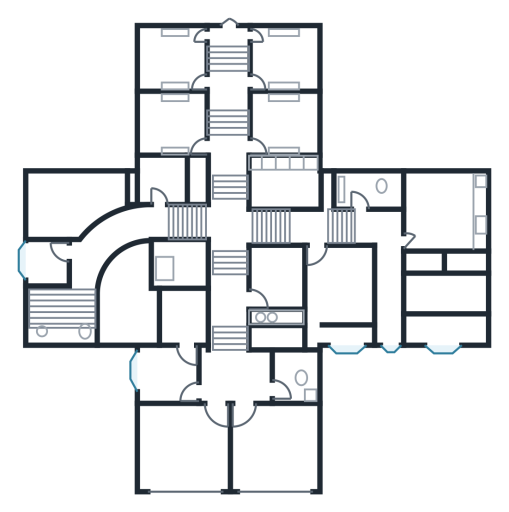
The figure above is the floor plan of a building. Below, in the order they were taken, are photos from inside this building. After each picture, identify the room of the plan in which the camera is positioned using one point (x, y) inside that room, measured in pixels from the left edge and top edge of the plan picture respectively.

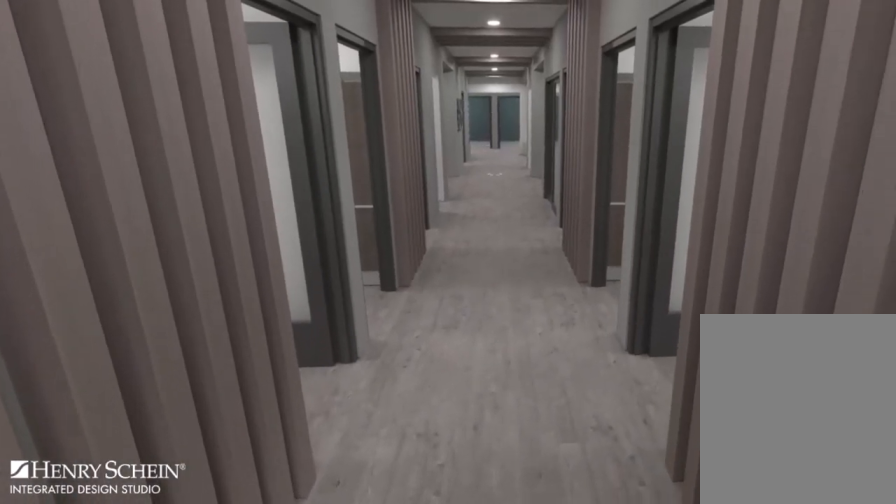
(229, 64)
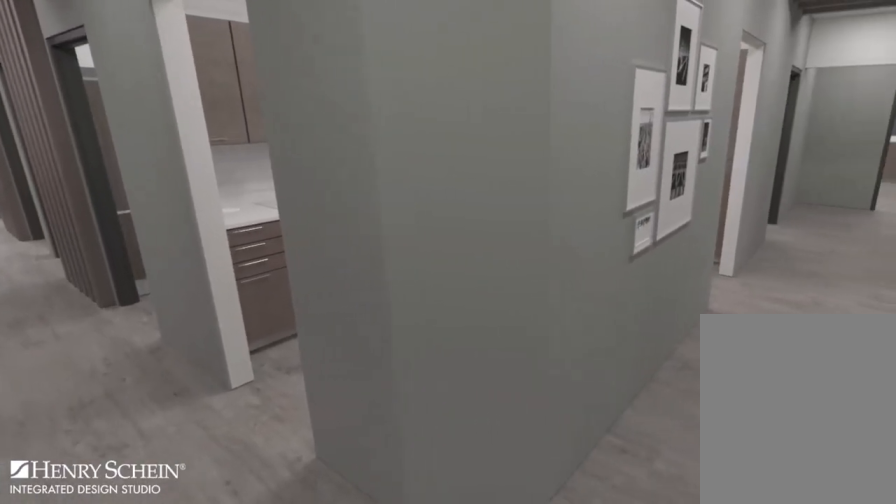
(229, 226)
